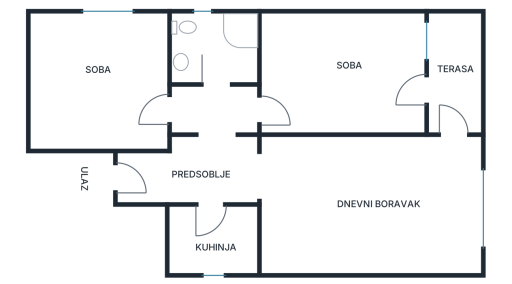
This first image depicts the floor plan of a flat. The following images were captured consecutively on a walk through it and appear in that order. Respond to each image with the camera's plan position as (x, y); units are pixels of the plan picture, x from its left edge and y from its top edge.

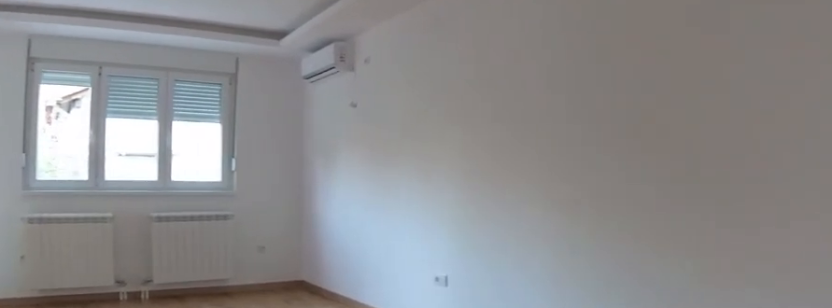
(262, 178)
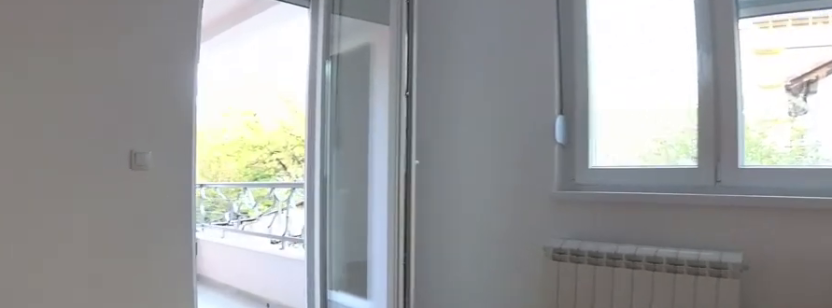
(422, 188)
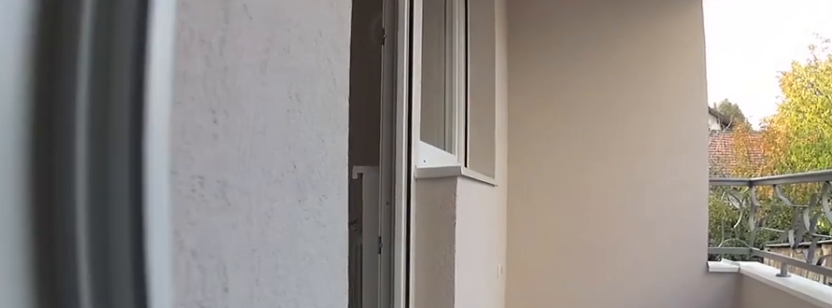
(446, 175)
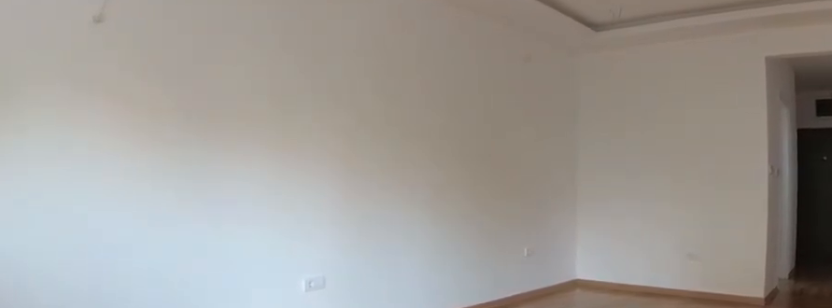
(441, 186)
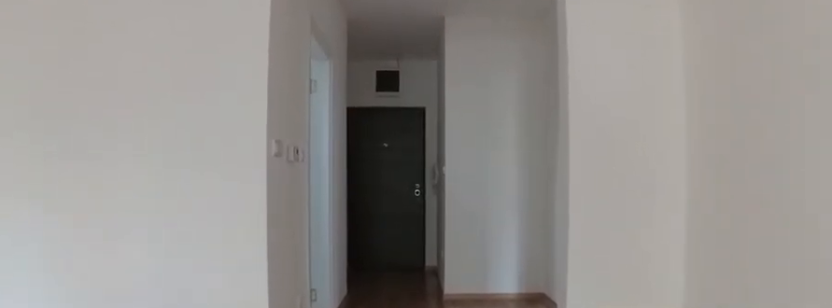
(345, 178)
